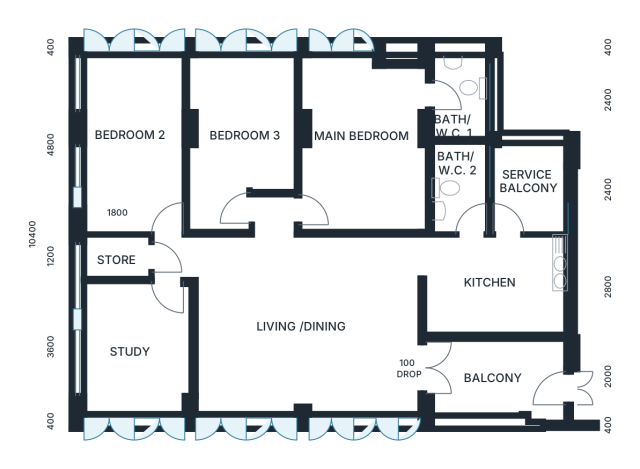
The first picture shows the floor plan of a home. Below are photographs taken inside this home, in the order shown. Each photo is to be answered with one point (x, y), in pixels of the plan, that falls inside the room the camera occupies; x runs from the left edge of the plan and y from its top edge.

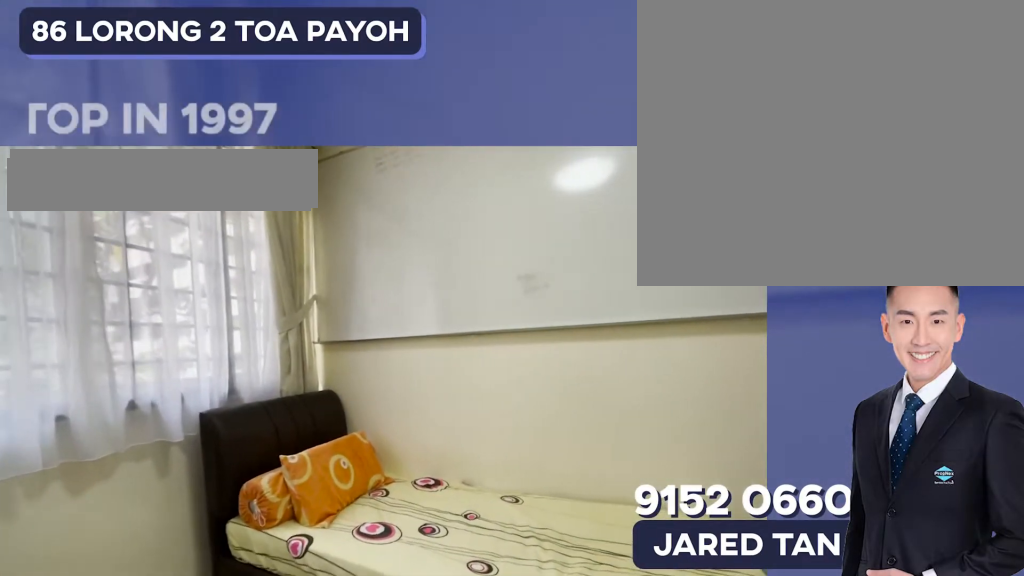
(139, 350)
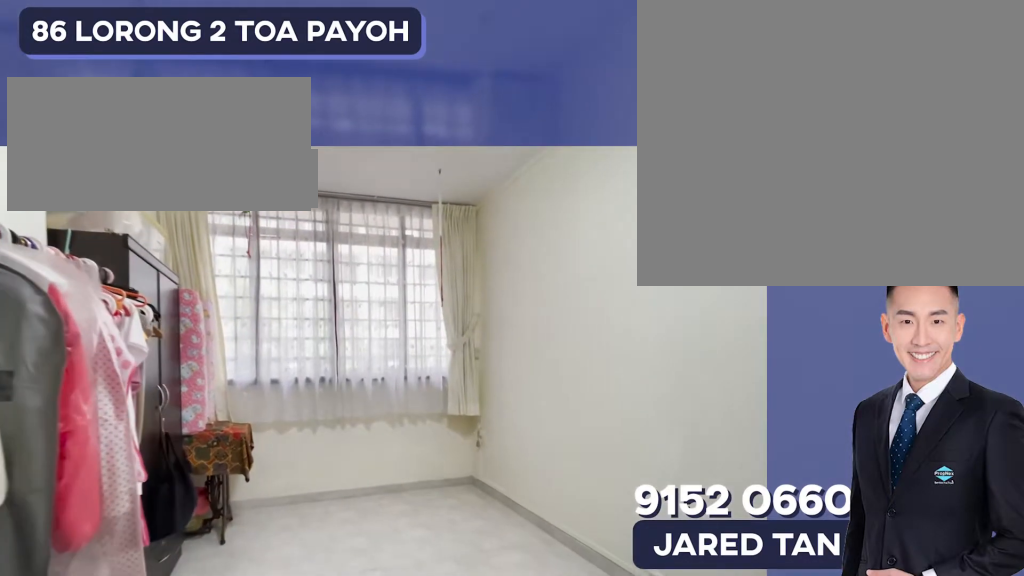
(241, 141)
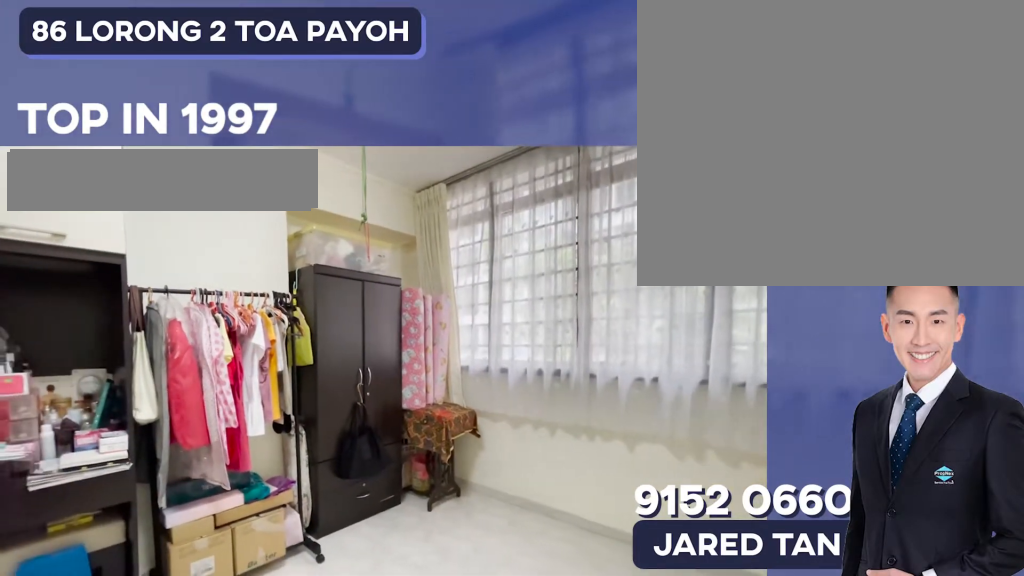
(241, 141)
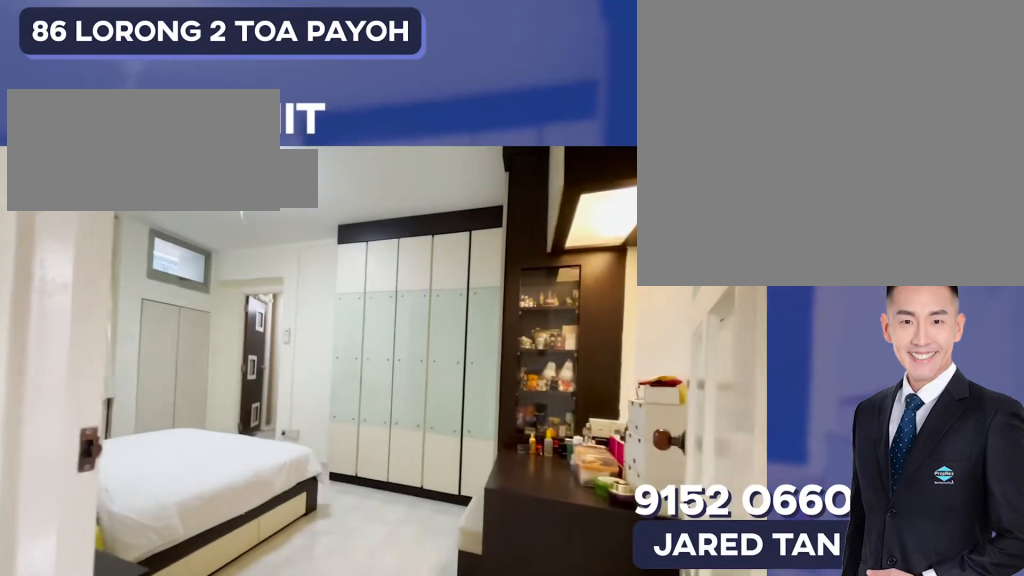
(358, 141)
